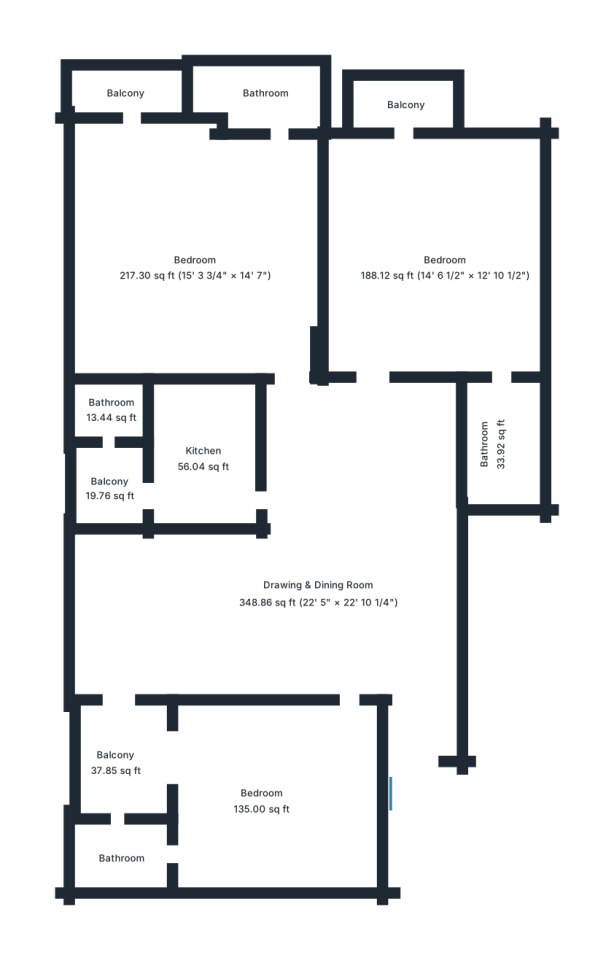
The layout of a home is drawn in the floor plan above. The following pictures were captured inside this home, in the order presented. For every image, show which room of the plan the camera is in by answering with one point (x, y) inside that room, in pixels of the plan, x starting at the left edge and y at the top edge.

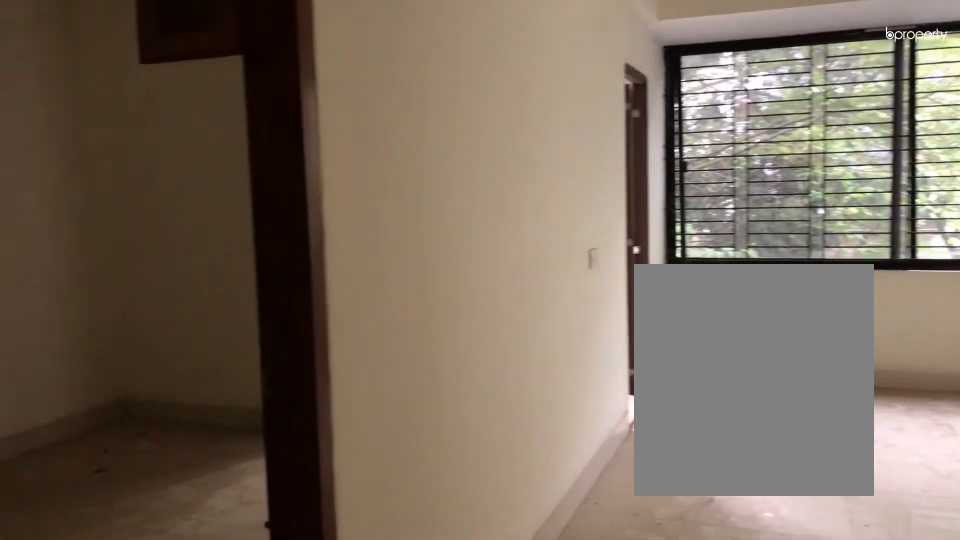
(319, 596)
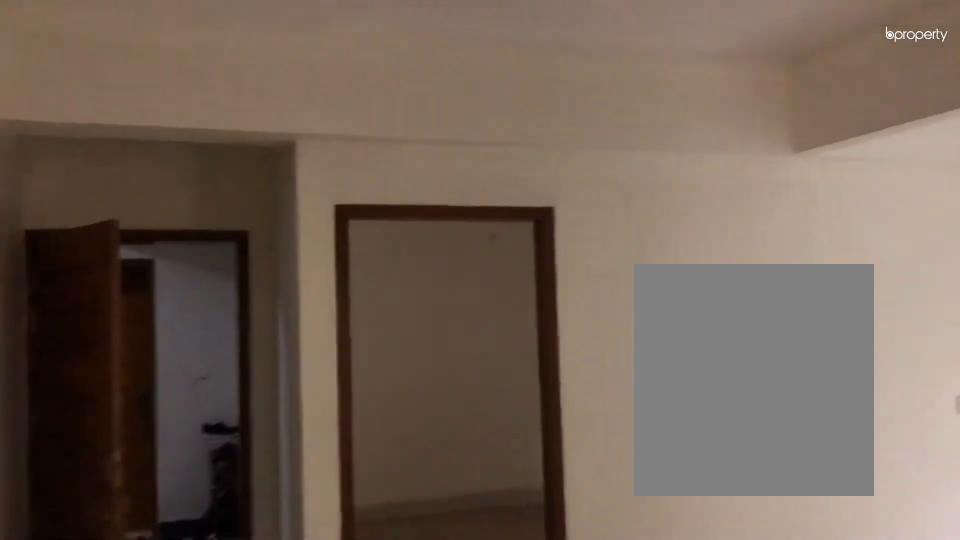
(319, 596)
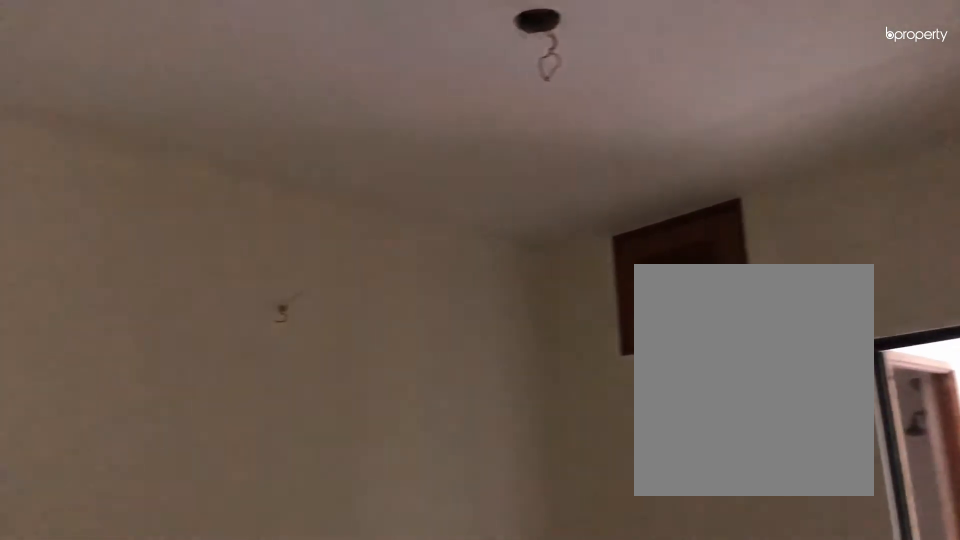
(255, 806)
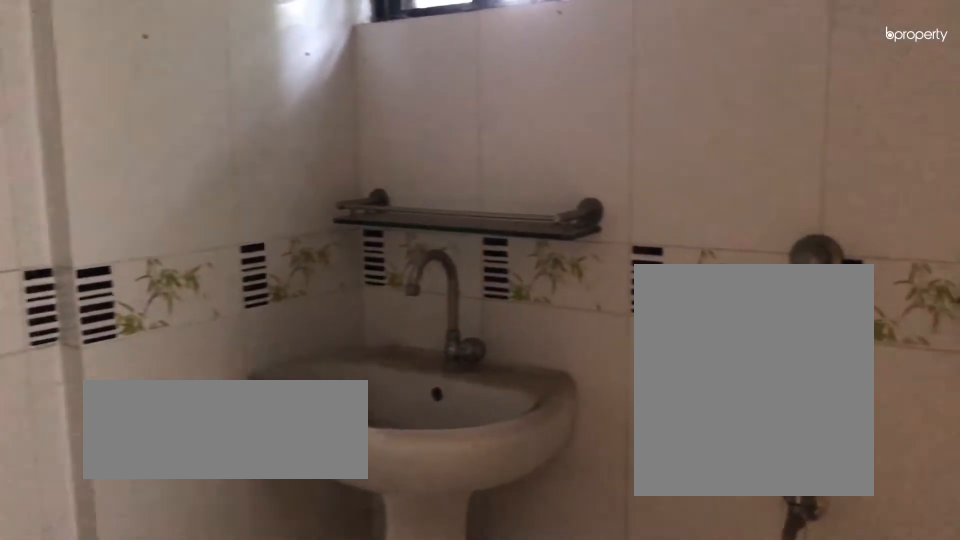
(127, 852)
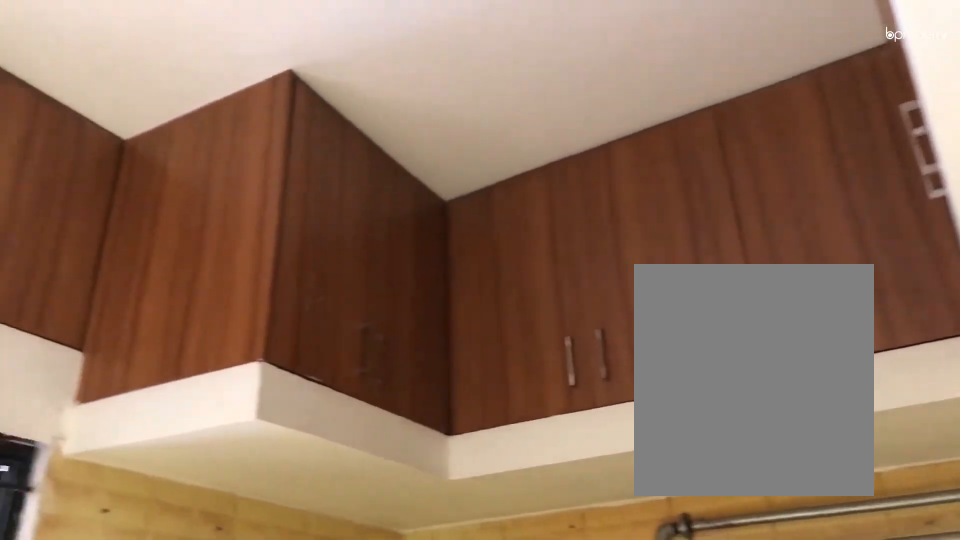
(202, 447)
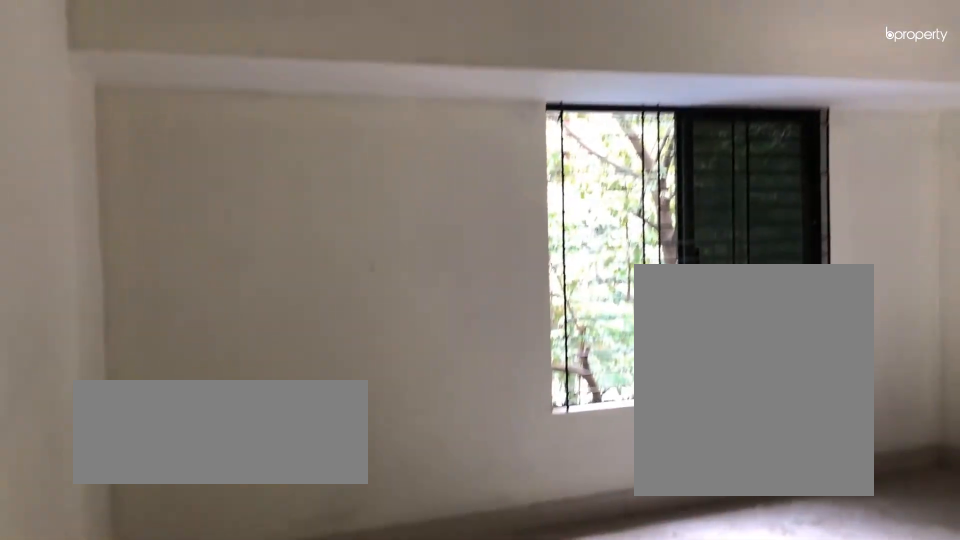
(193, 265)
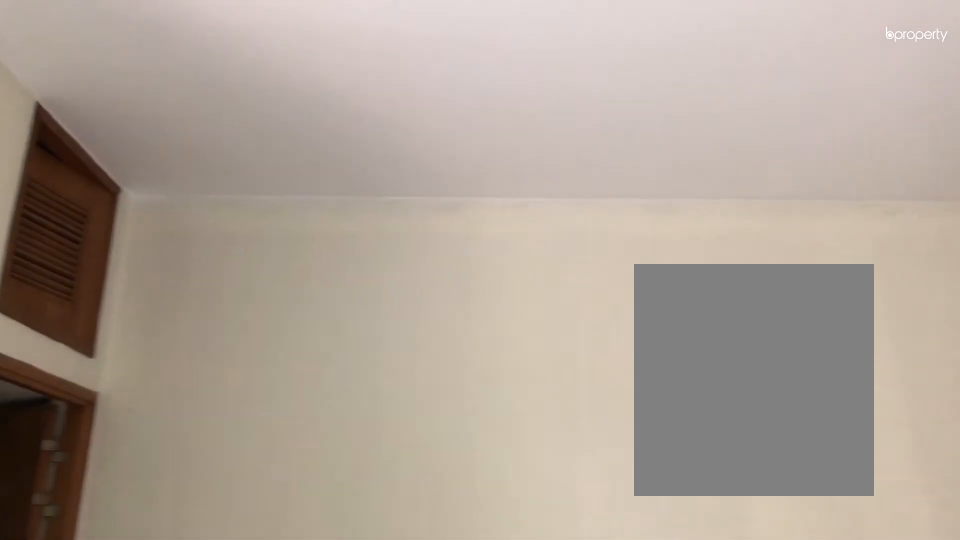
(193, 265)
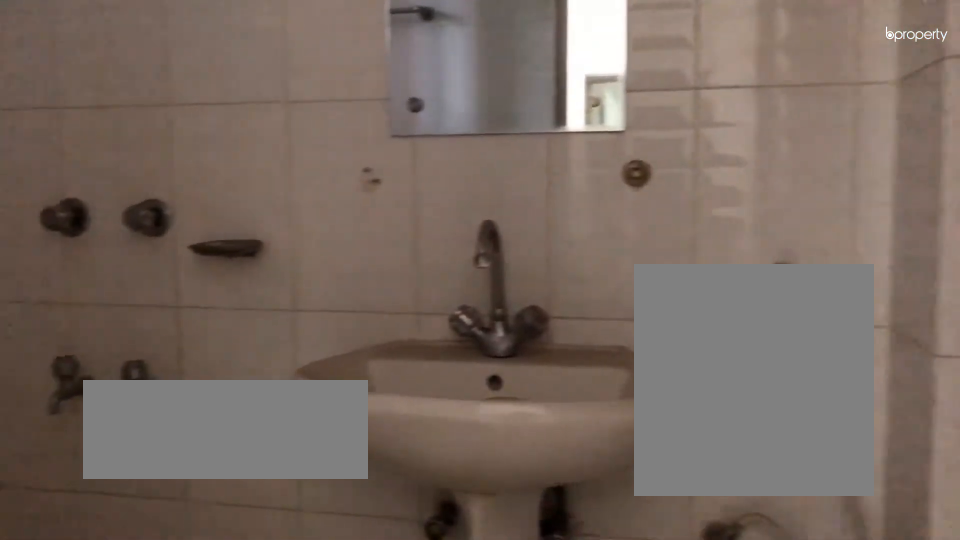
(266, 105)
